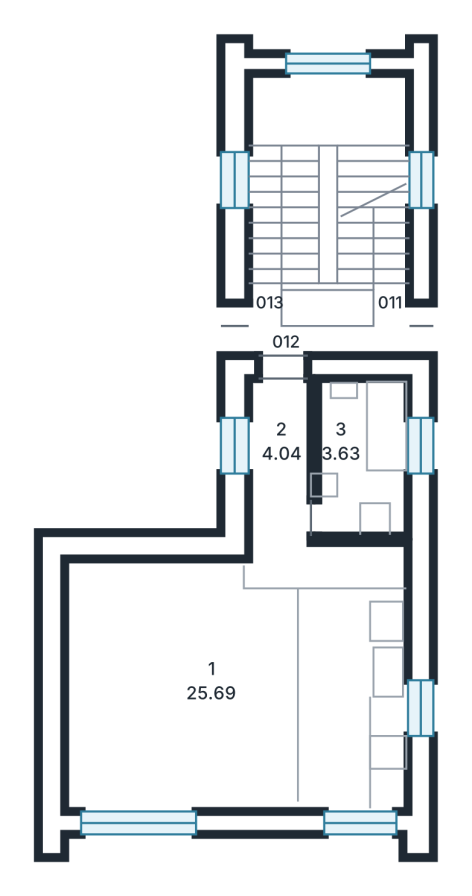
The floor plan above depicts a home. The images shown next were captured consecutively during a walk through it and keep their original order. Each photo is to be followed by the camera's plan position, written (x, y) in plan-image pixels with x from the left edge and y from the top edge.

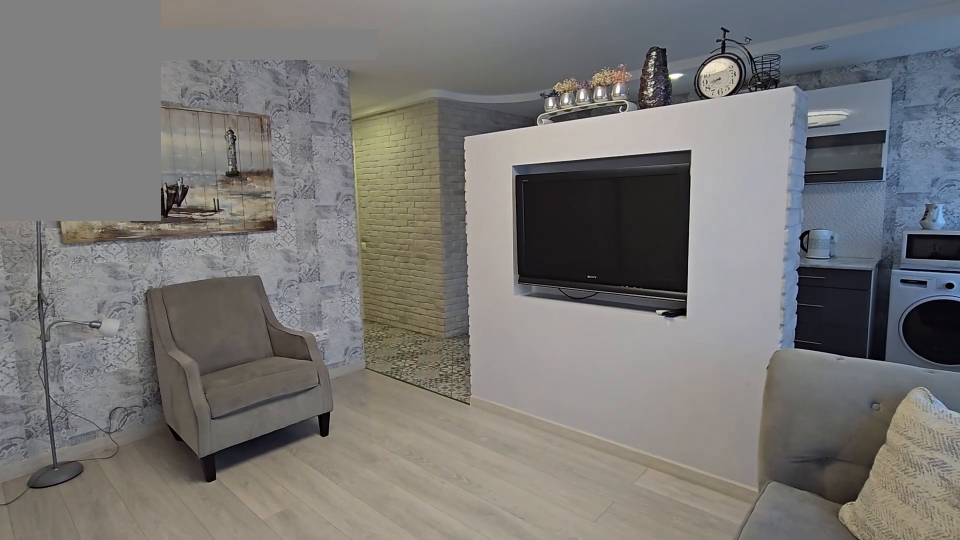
(126, 654)
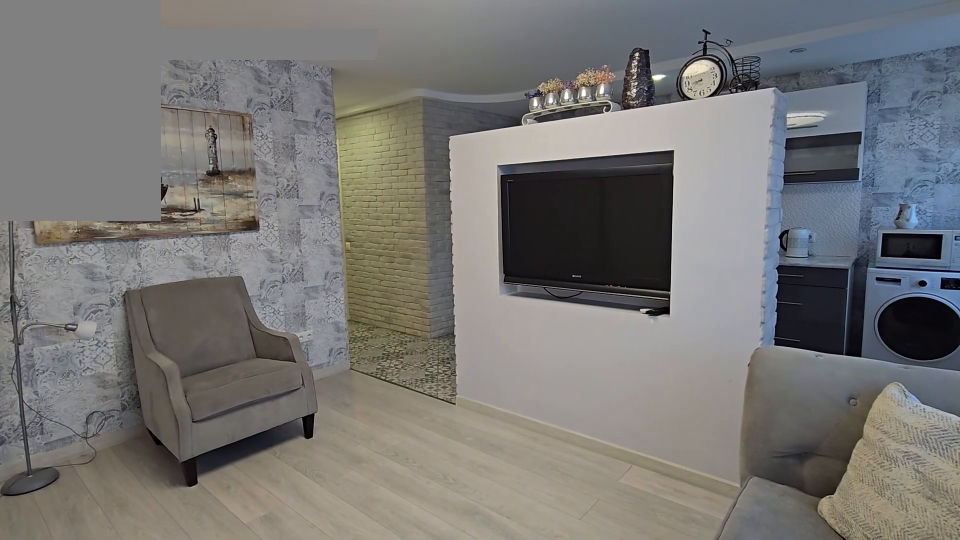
(127, 656)
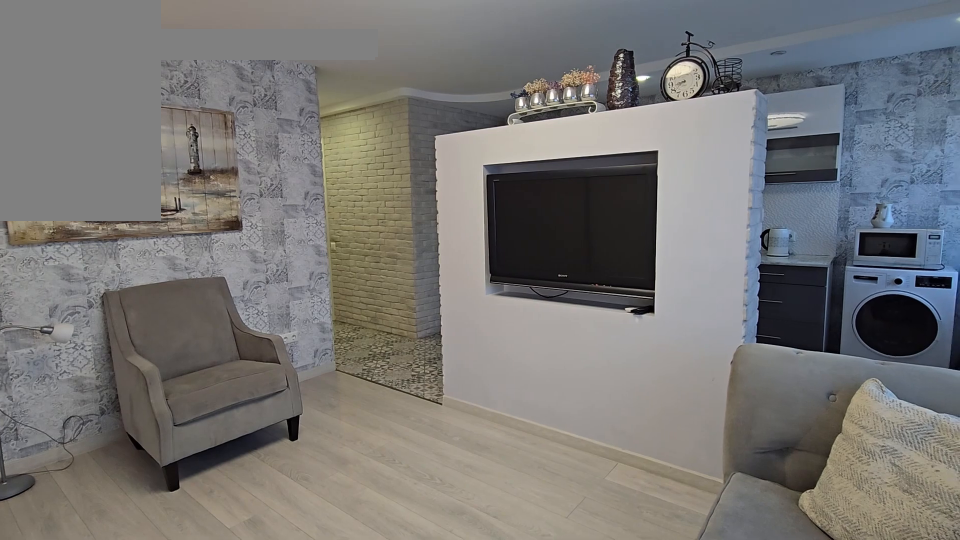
(126, 654)
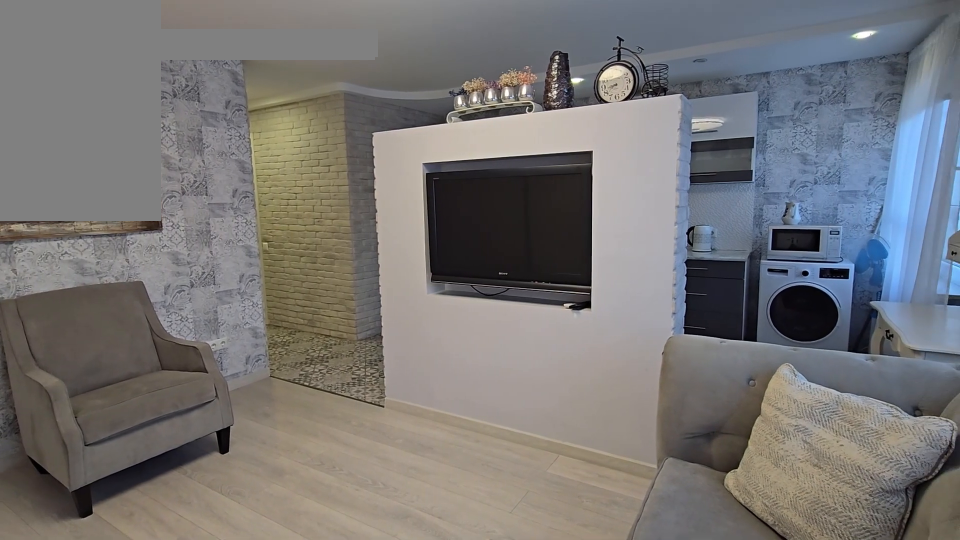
(126, 654)
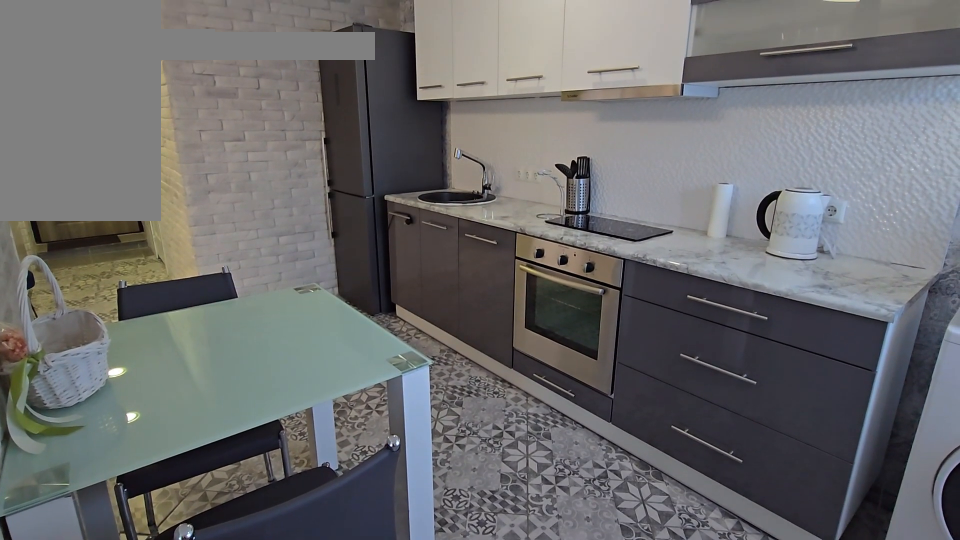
(358, 697)
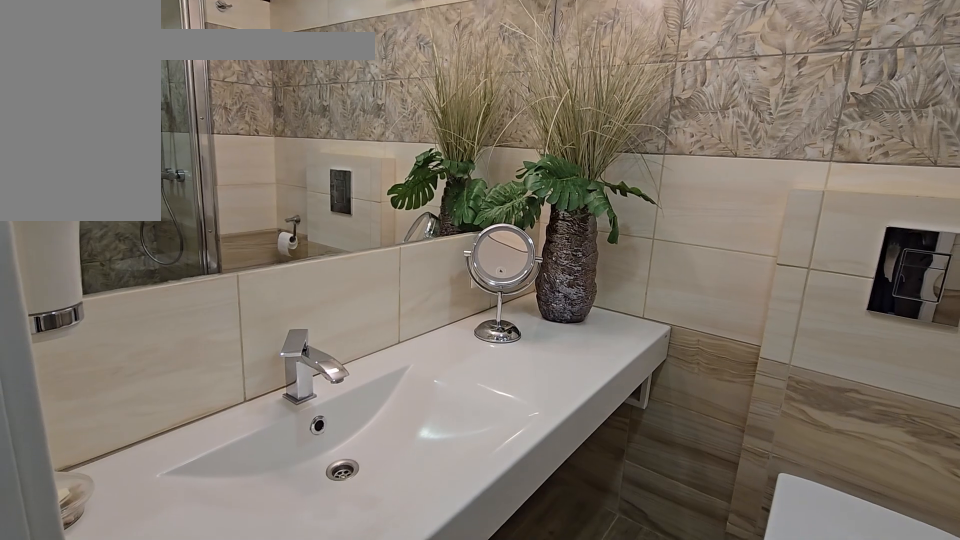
(364, 458)
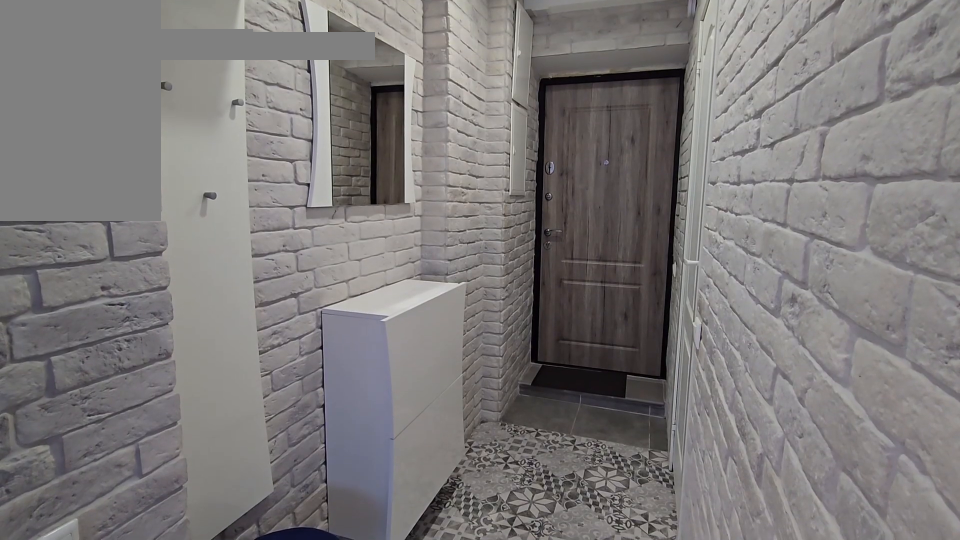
(276, 458)
